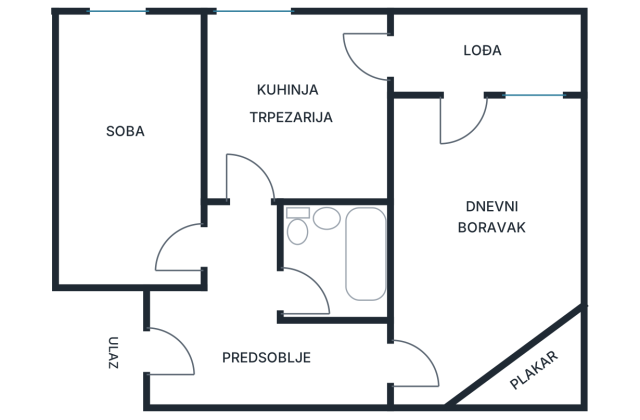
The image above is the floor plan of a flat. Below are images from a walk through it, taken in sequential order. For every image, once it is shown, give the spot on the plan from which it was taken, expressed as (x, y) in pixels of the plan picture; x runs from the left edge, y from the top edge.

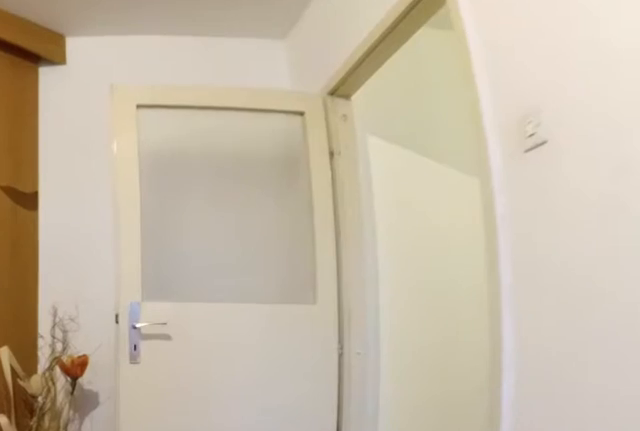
(441, 270)
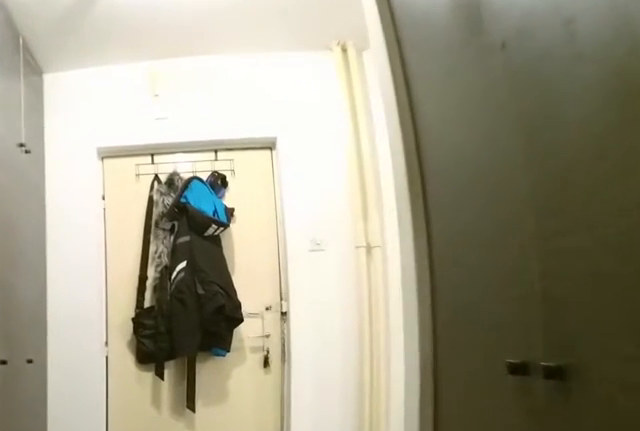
(359, 362)
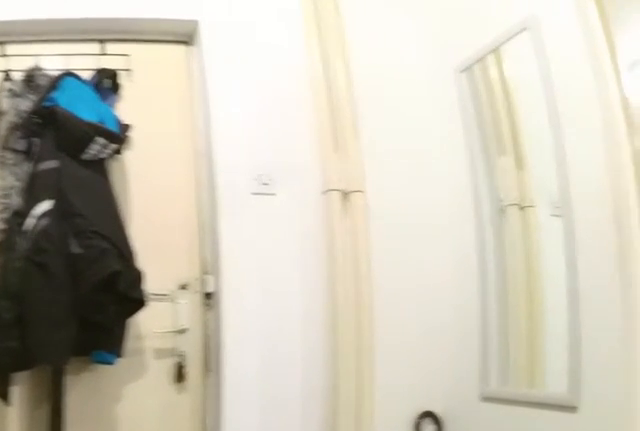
(254, 361)
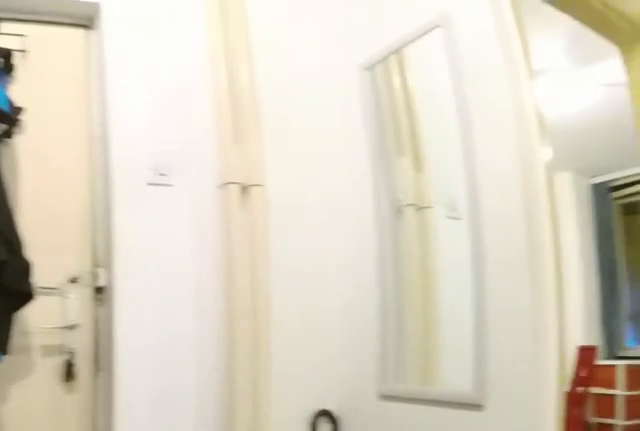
(254, 365)
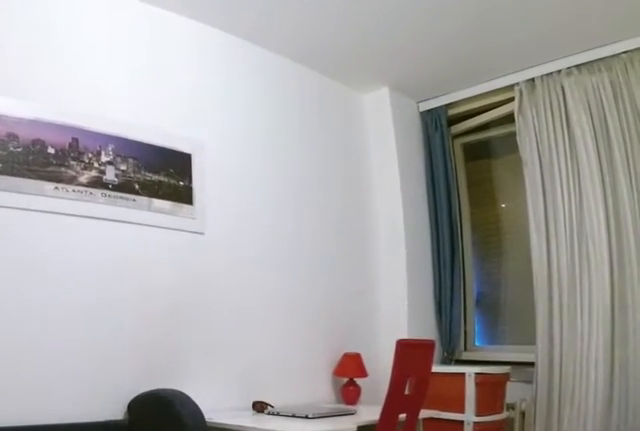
(192, 249)
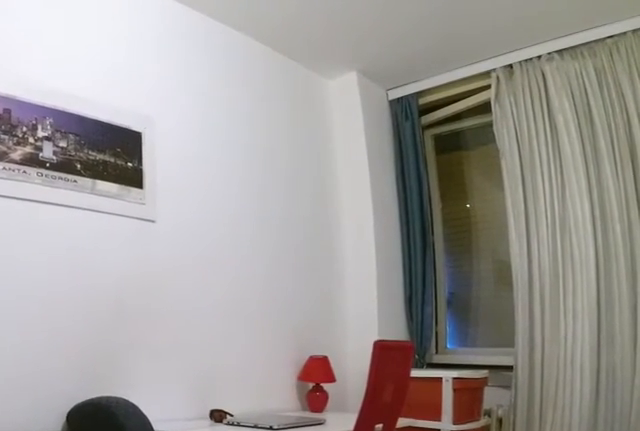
(172, 241)
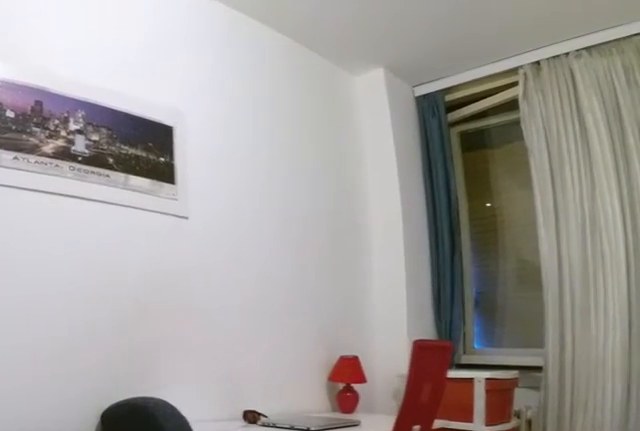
(173, 238)
